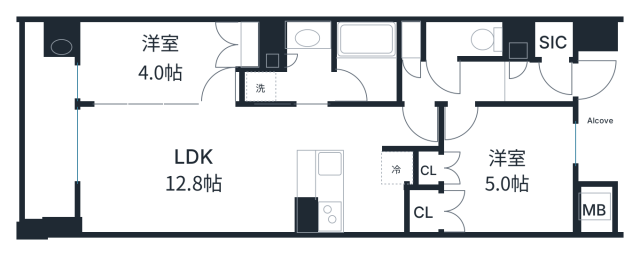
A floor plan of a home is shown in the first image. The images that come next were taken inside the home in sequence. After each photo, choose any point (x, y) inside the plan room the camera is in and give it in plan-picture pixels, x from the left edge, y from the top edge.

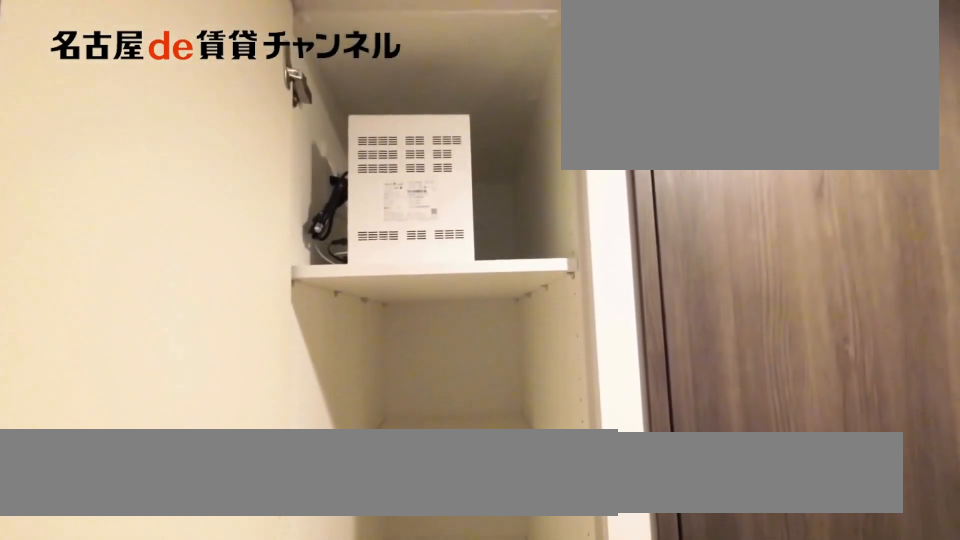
(411, 41)
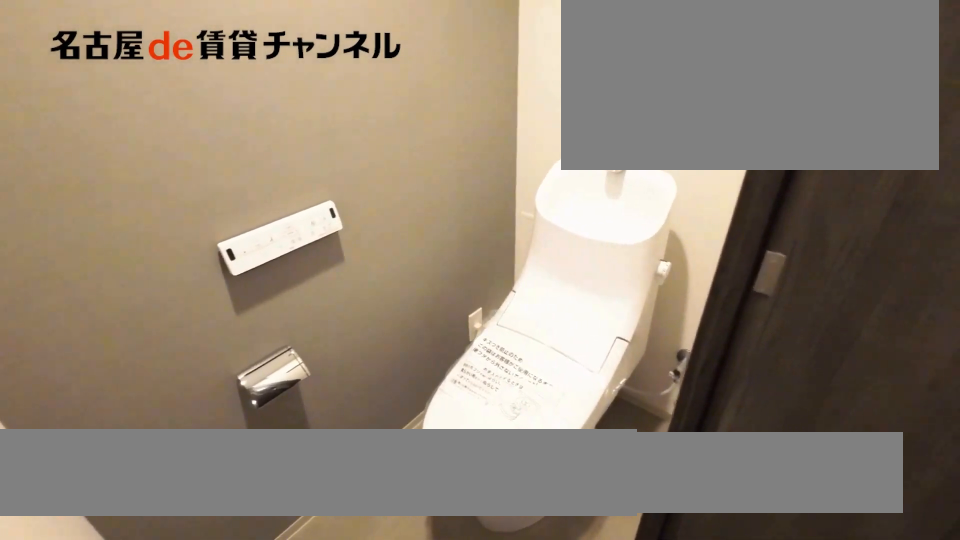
(463, 41)
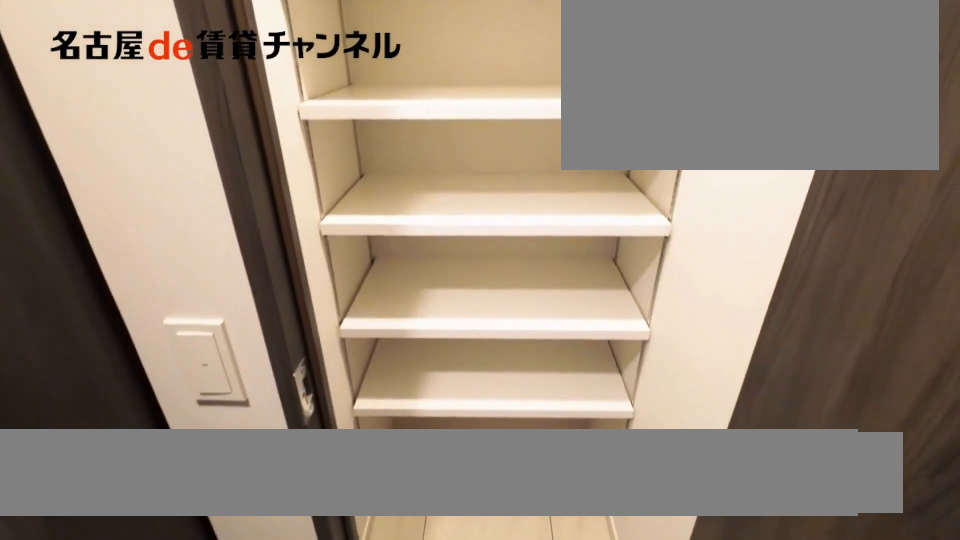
(554, 41)
